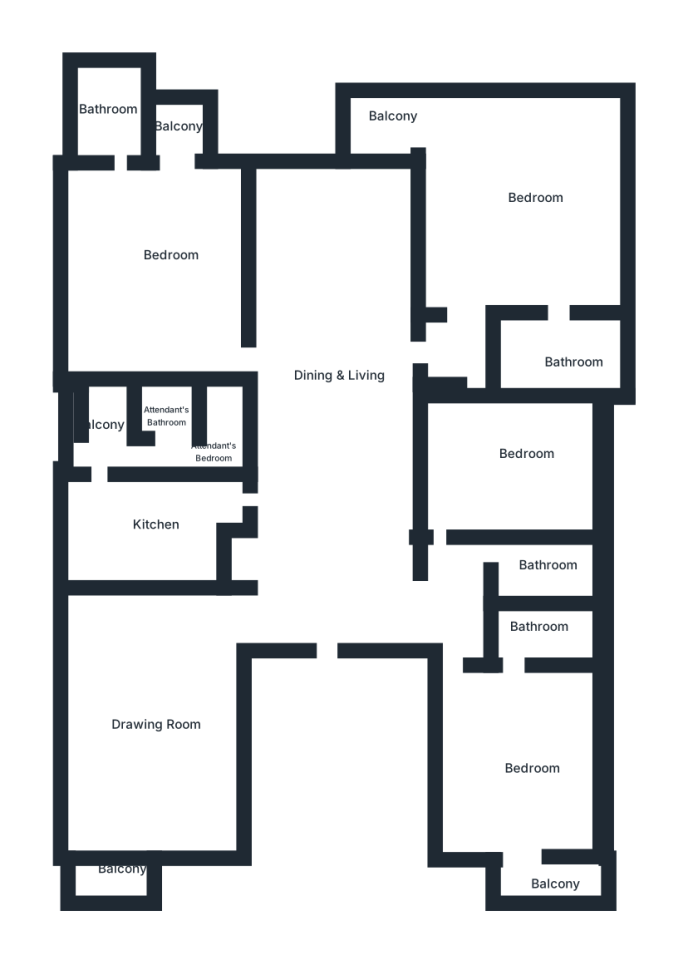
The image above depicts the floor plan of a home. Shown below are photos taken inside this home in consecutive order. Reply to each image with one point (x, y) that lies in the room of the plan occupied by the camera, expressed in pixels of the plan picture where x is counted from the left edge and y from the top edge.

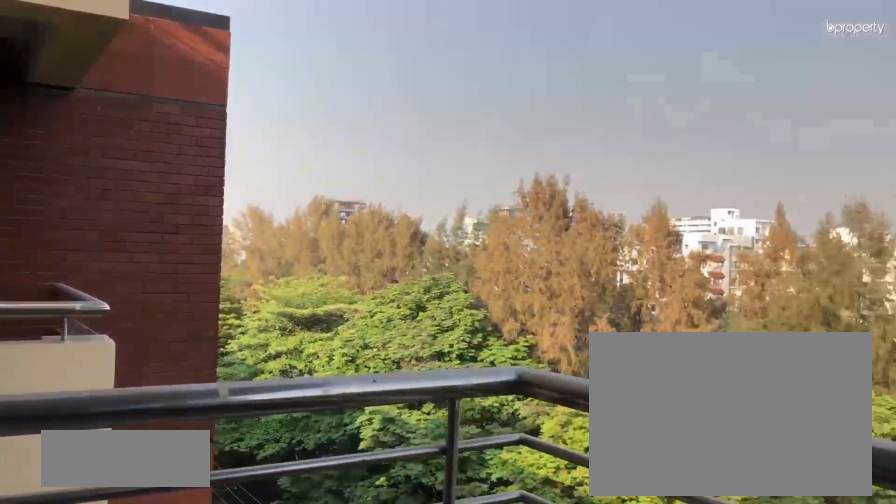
(369, 122)
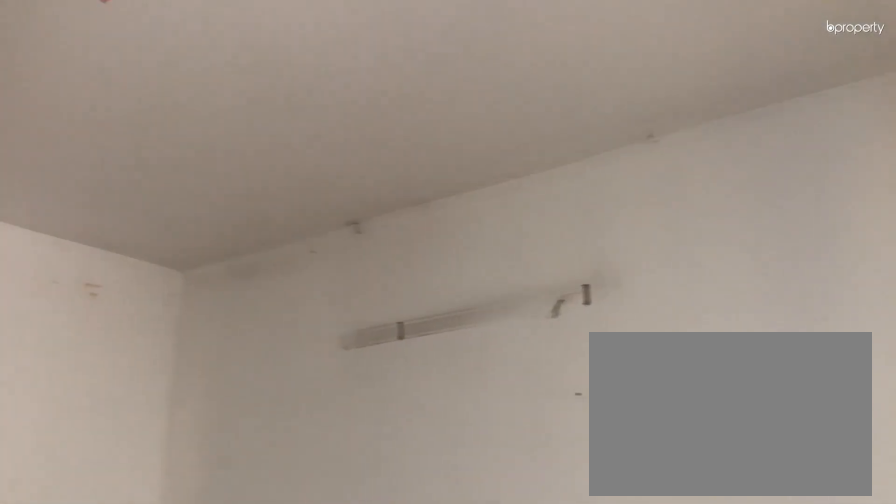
(510, 519)
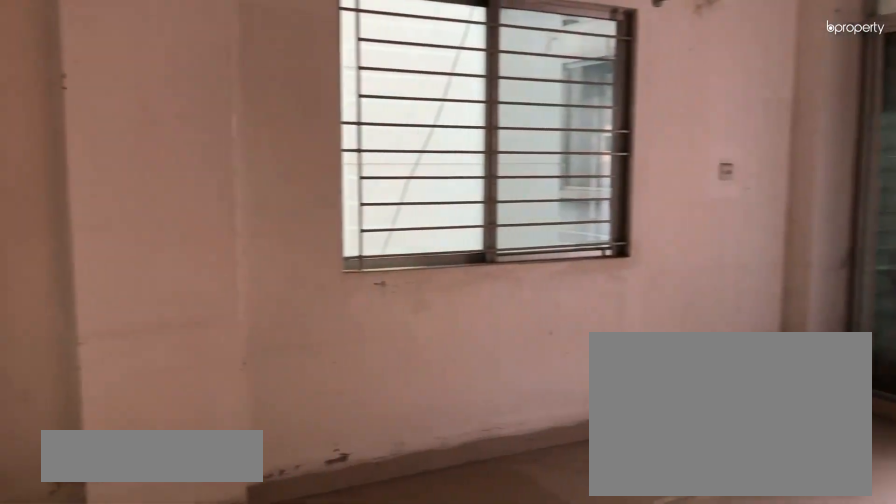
(523, 666)
